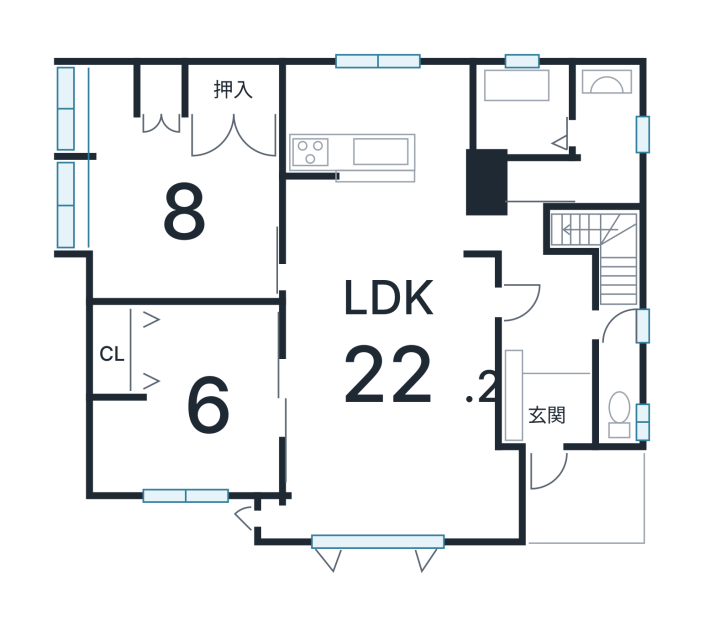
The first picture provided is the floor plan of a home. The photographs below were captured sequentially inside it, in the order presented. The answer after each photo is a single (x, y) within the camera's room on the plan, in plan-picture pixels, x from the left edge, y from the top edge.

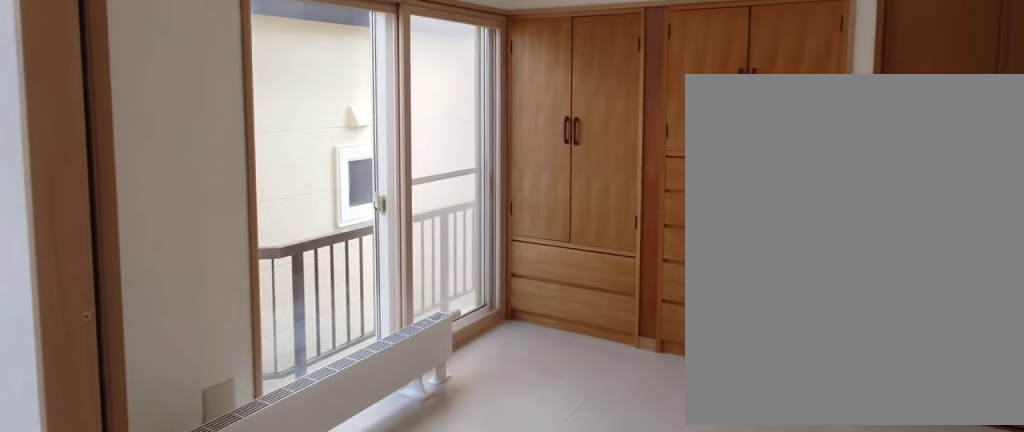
(210, 402)
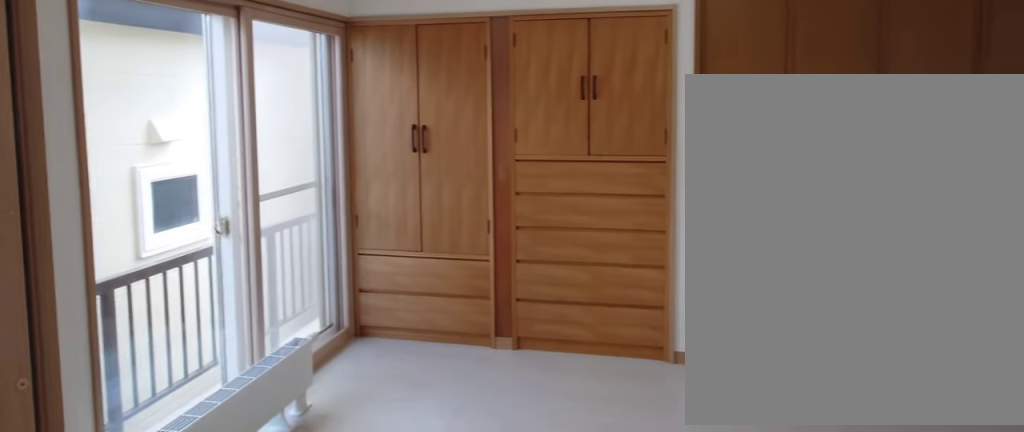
(210, 402)
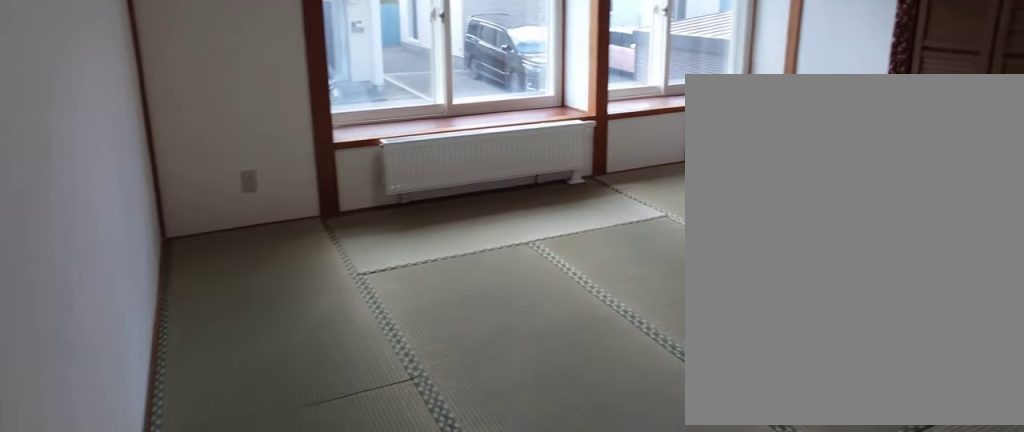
(196, 234)
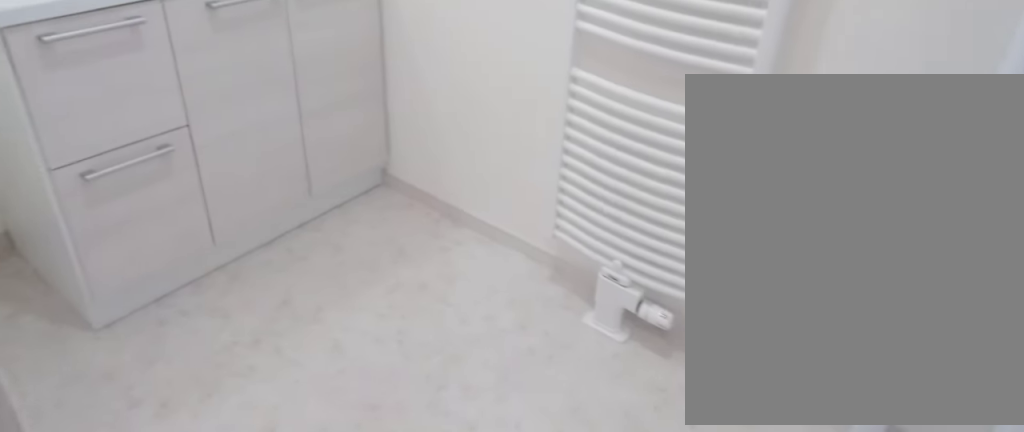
(607, 154)
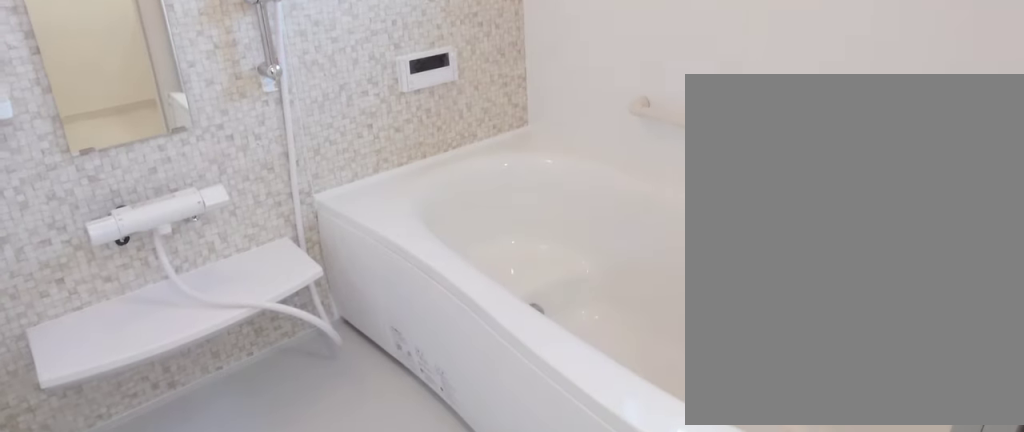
(517, 125)
